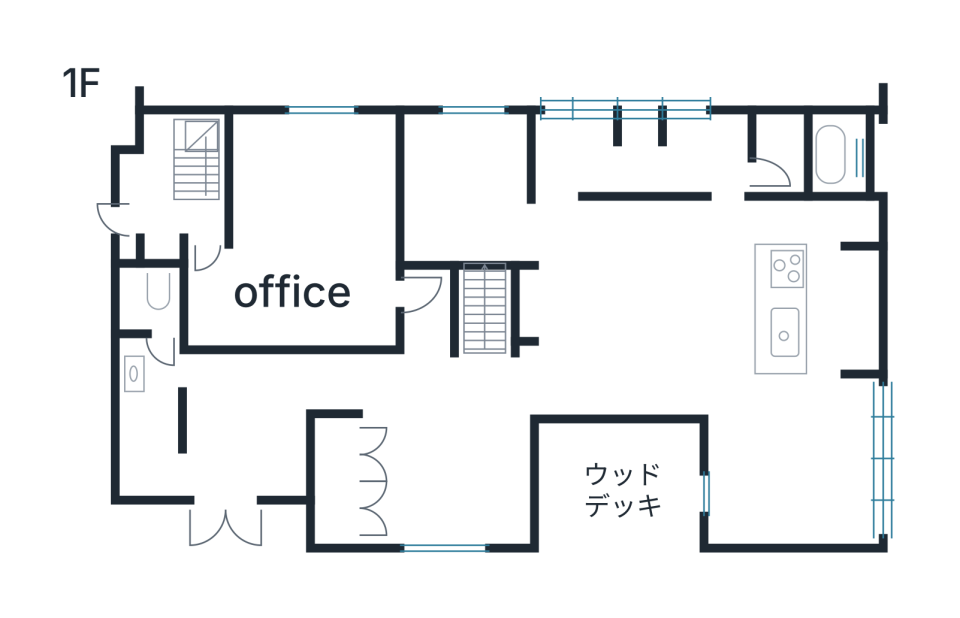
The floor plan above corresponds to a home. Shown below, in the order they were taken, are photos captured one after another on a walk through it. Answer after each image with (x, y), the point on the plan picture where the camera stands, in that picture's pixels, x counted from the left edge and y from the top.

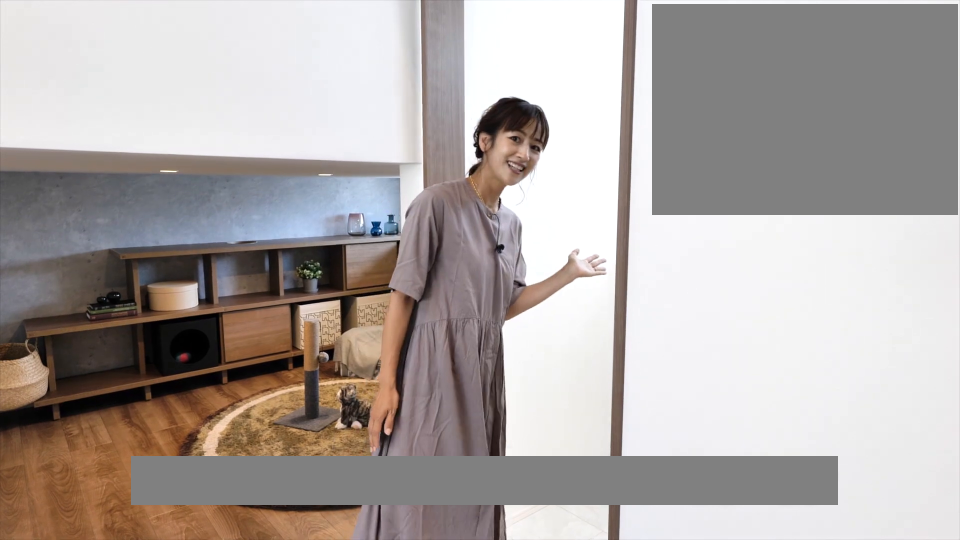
(558, 194)
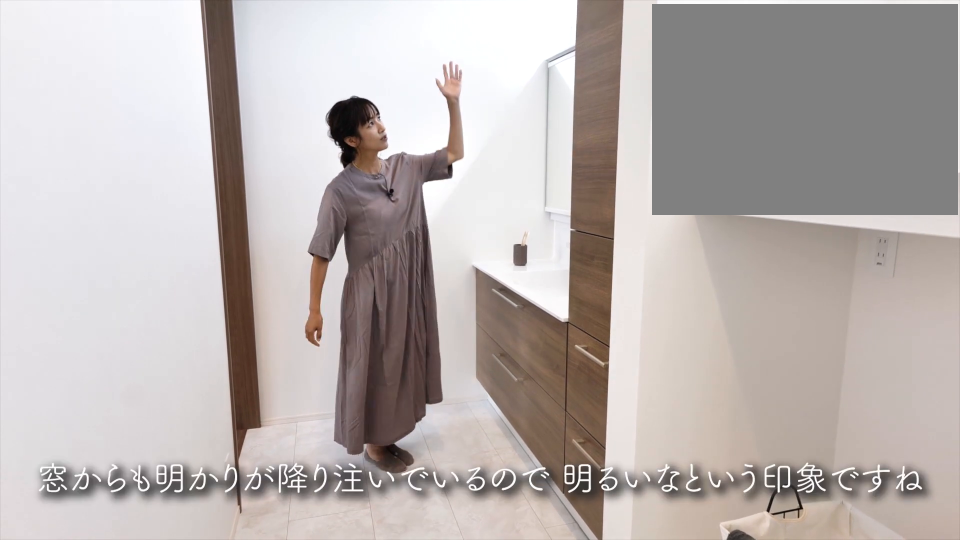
(565, 166)
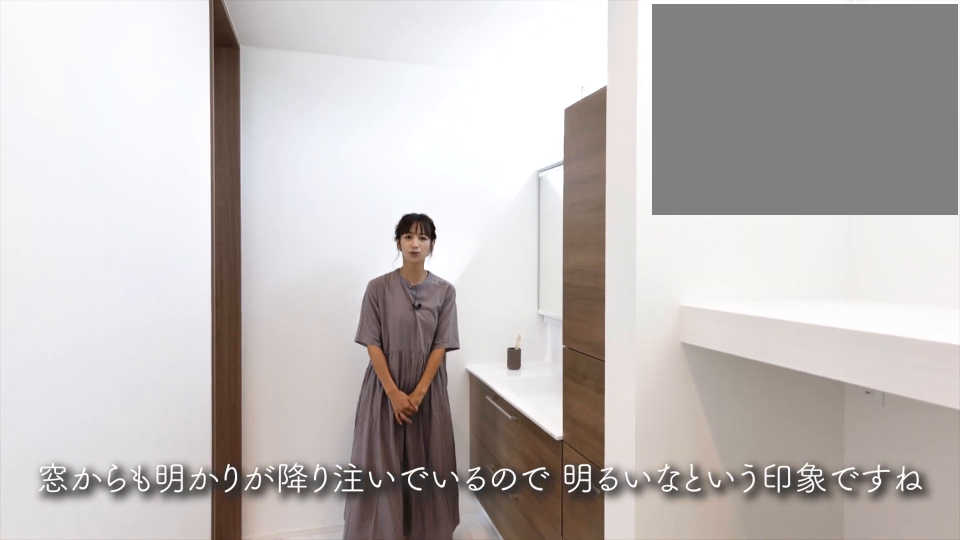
(565, 166)
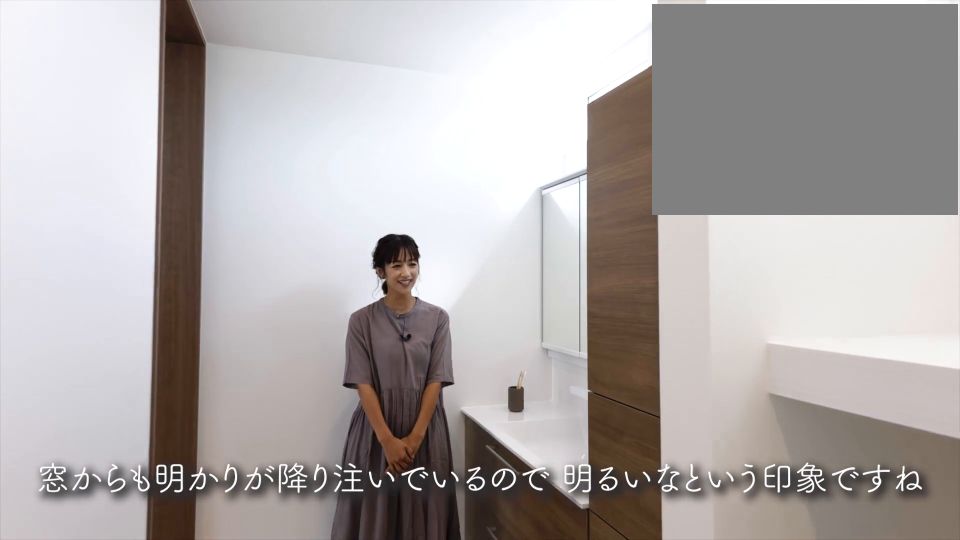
(565, 166)
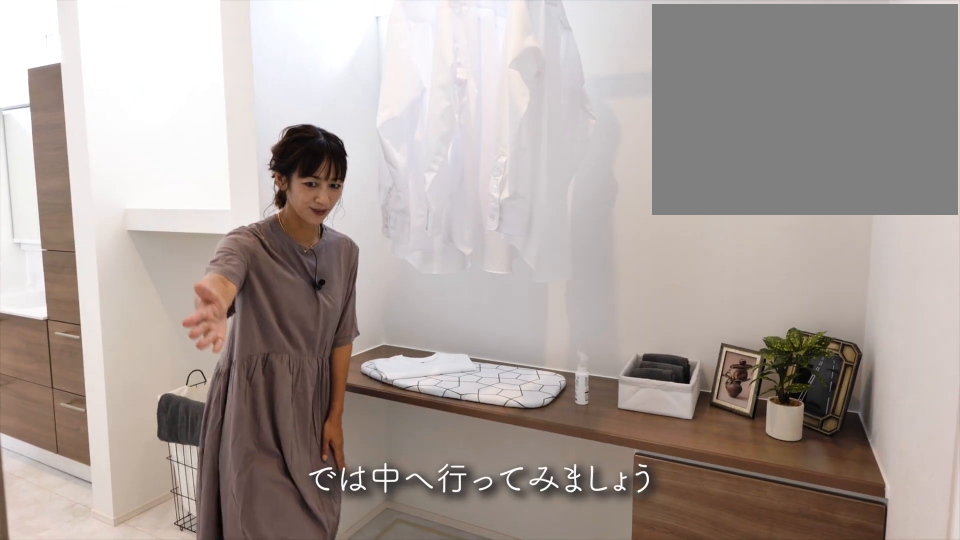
(723, 194)
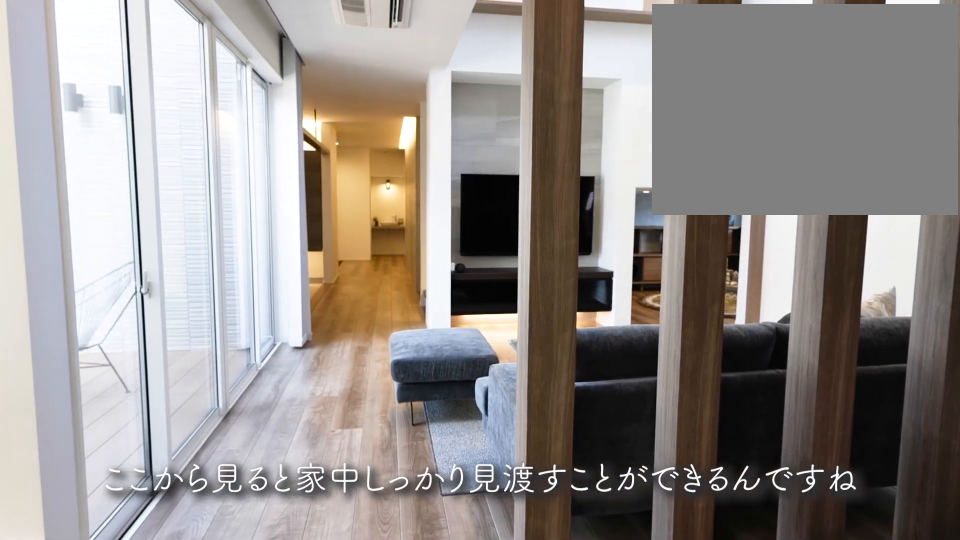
(820, 352)
